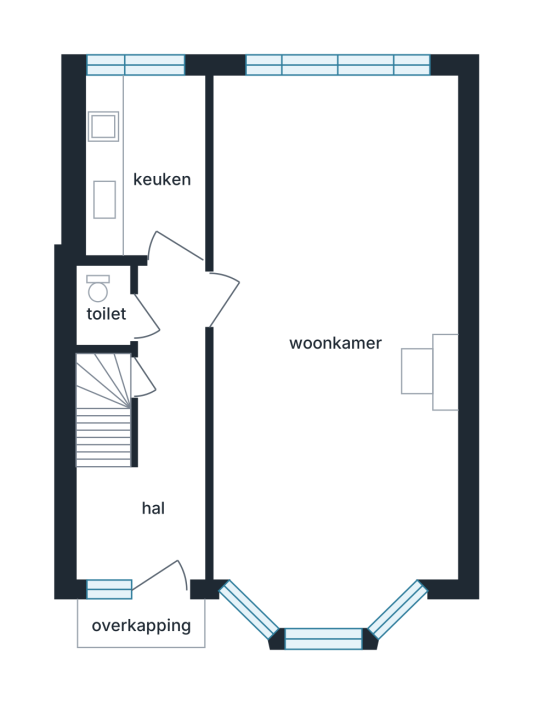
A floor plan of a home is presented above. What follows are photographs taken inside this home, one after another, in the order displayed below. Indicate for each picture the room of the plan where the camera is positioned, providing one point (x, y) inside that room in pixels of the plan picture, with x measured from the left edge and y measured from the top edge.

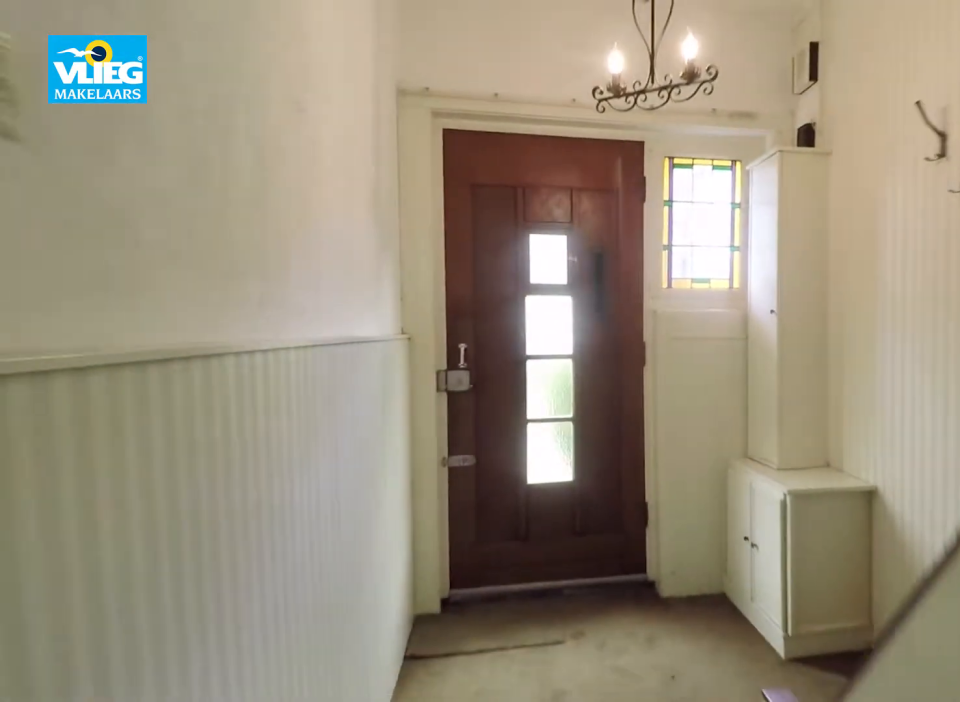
(155, 446)
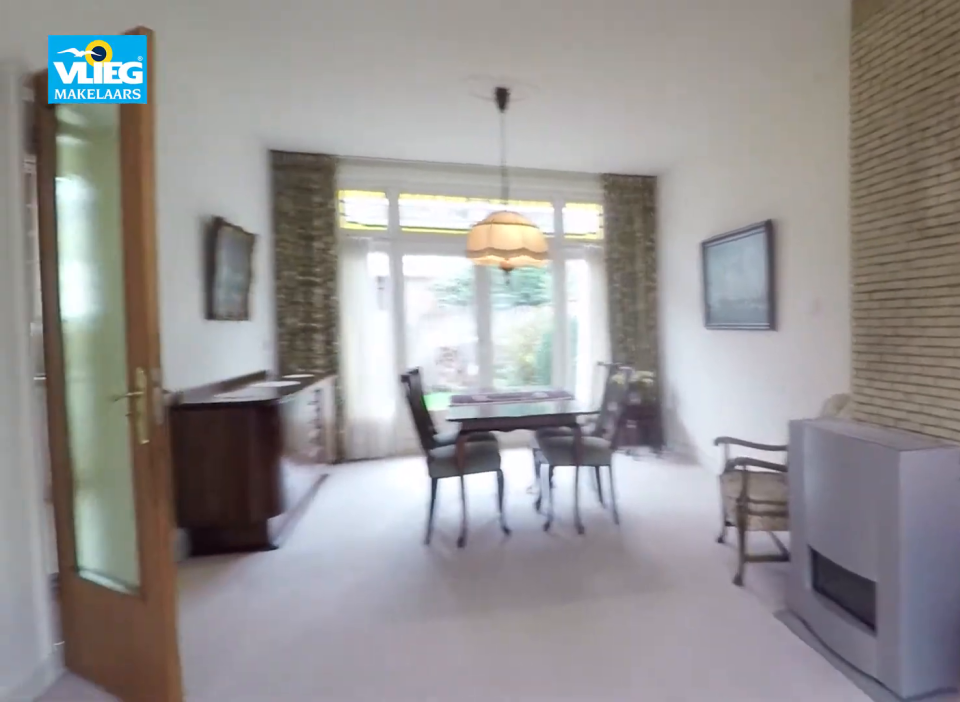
(327, 126)
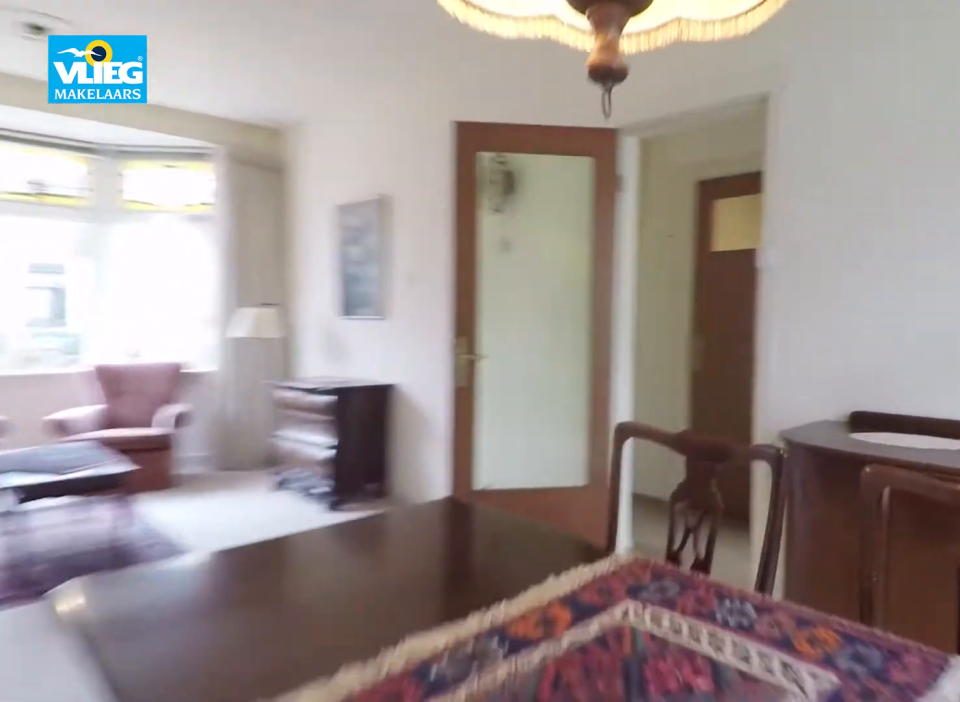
(327, 126)
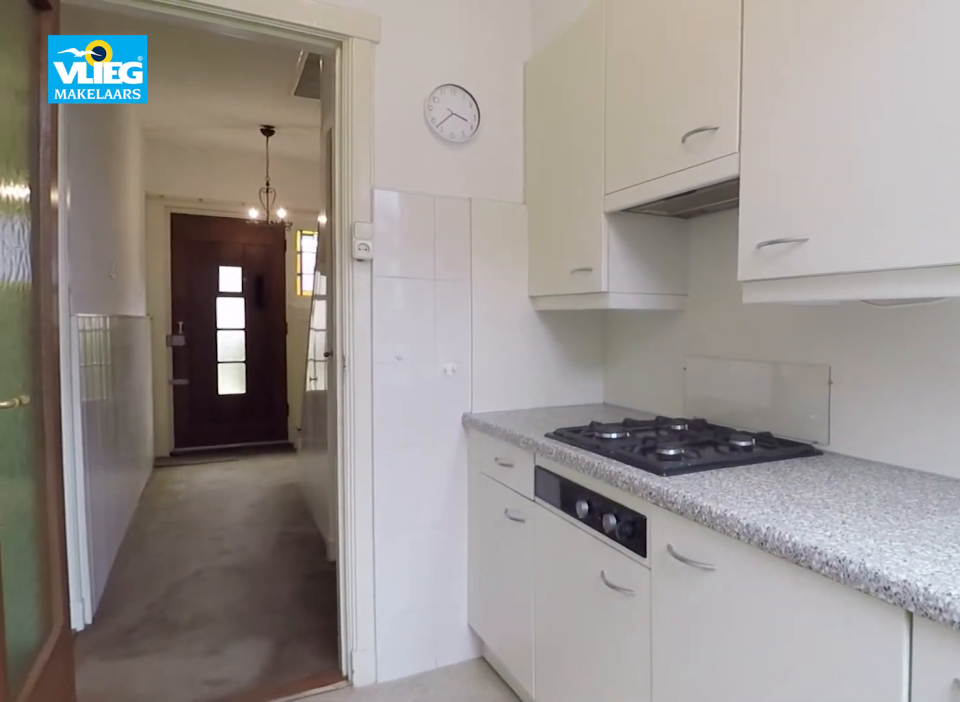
(146, 164)
